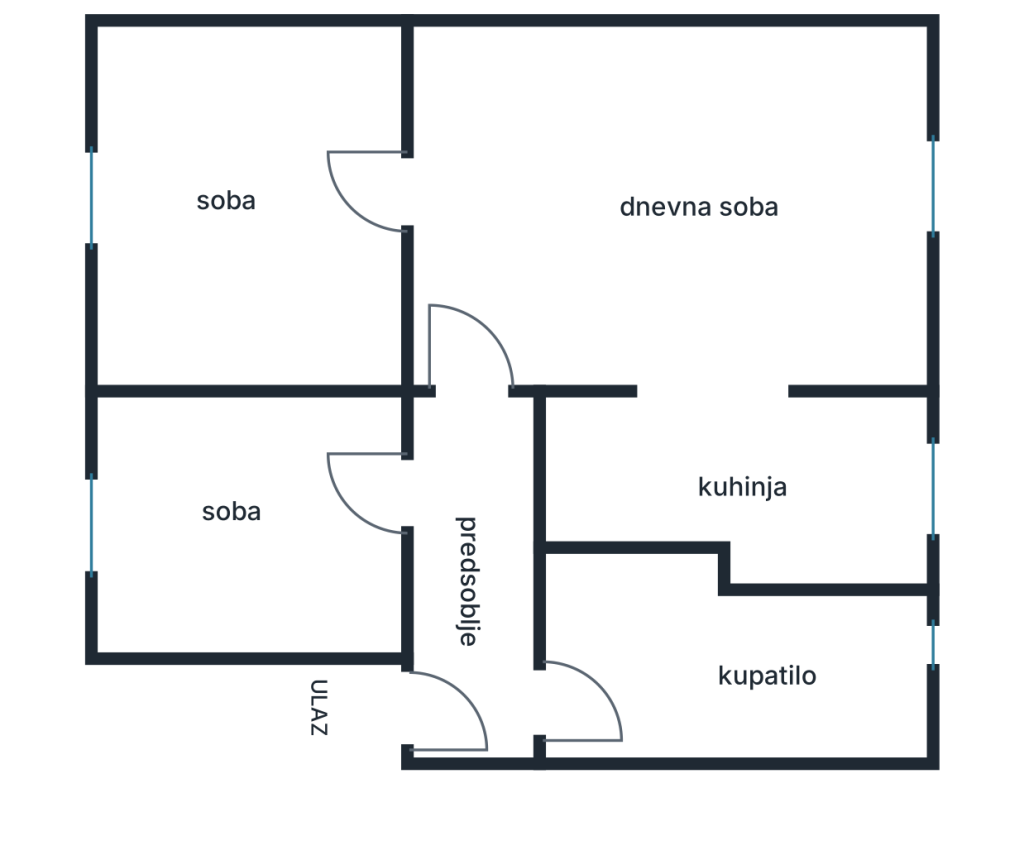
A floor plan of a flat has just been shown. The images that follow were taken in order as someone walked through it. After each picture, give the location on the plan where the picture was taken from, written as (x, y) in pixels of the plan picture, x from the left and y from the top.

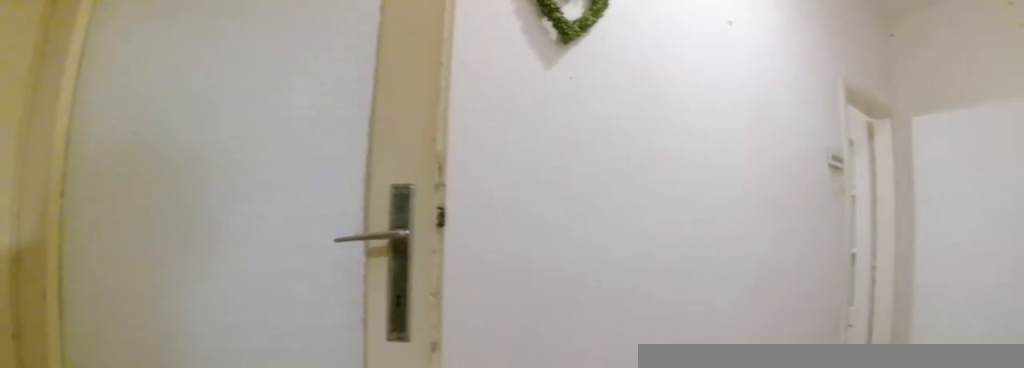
(426, 468)
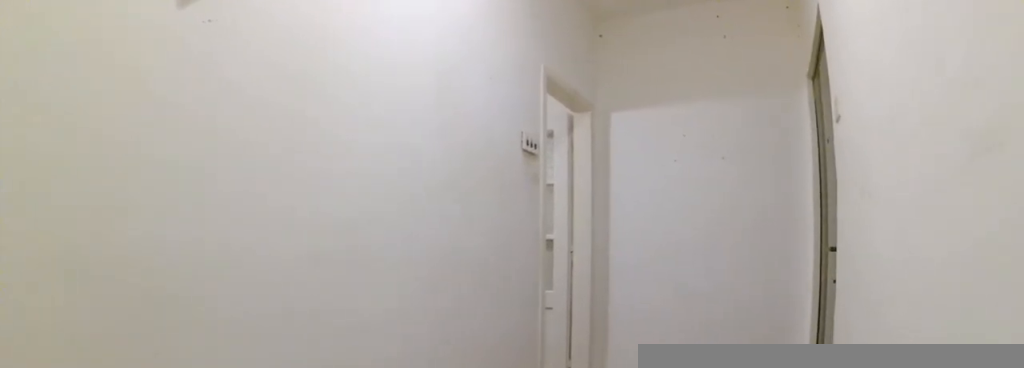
(468, 476)
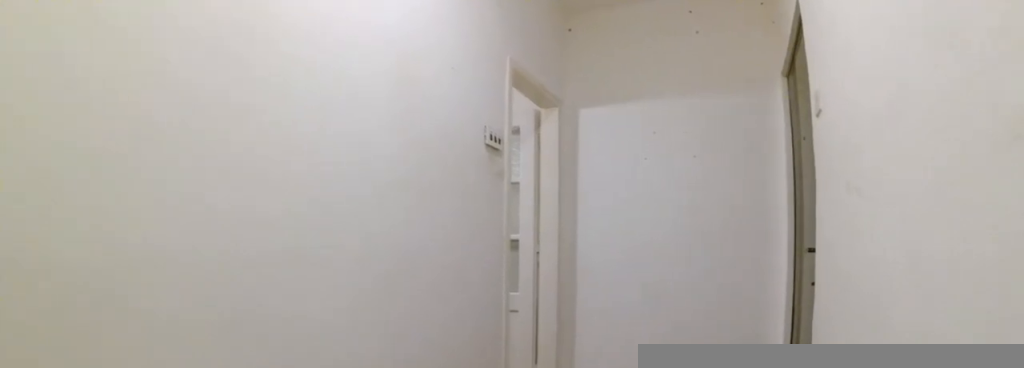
(469, 489)
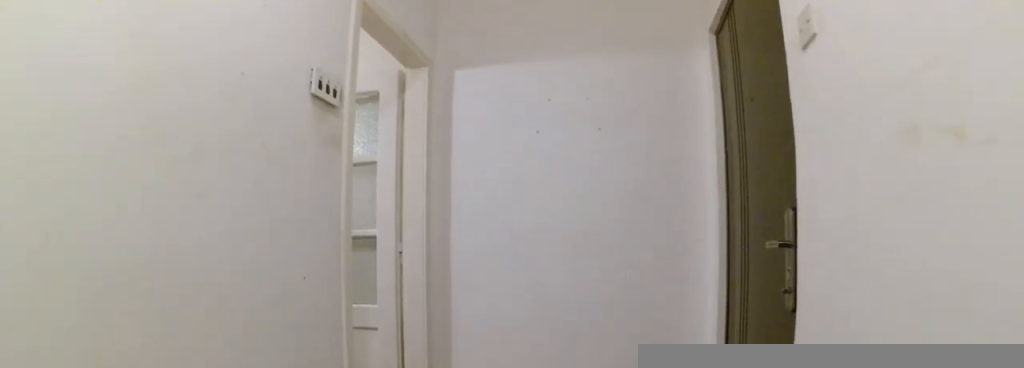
(469, 558)
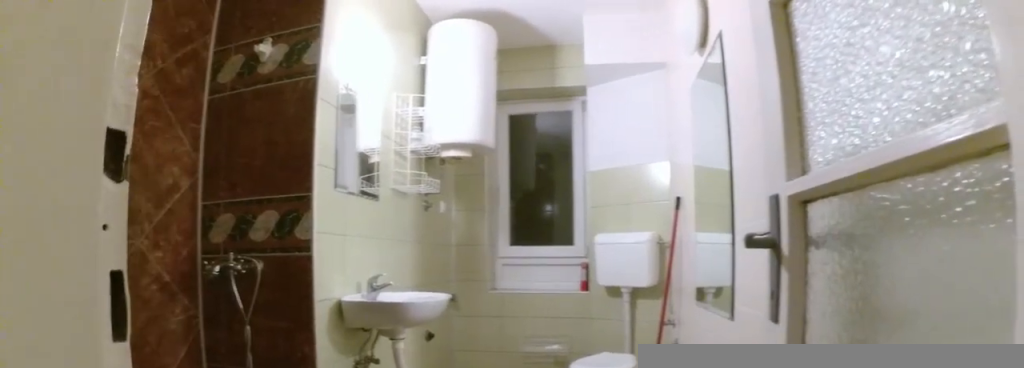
(461, 698)
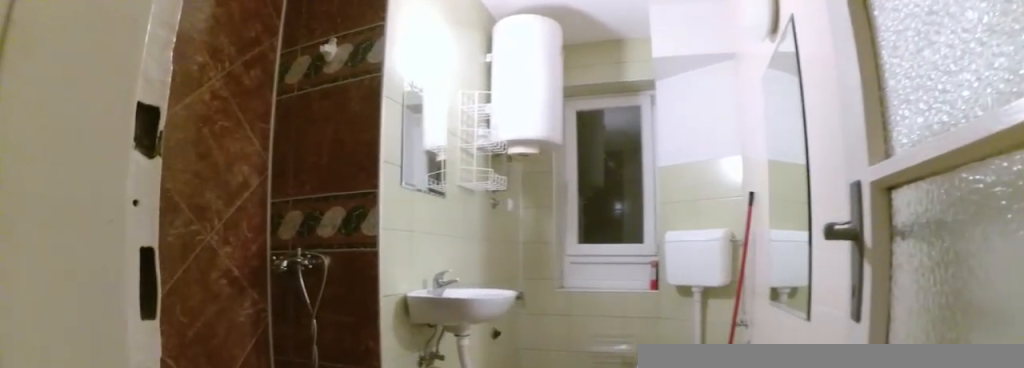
(472, 698)
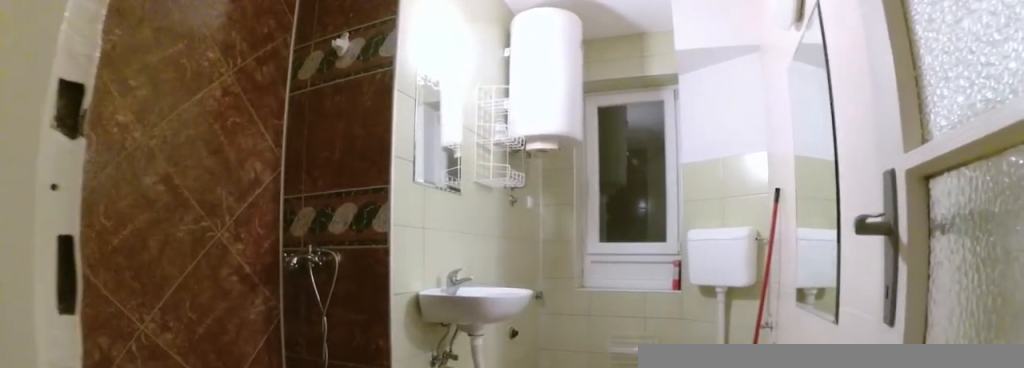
(482, 698)
